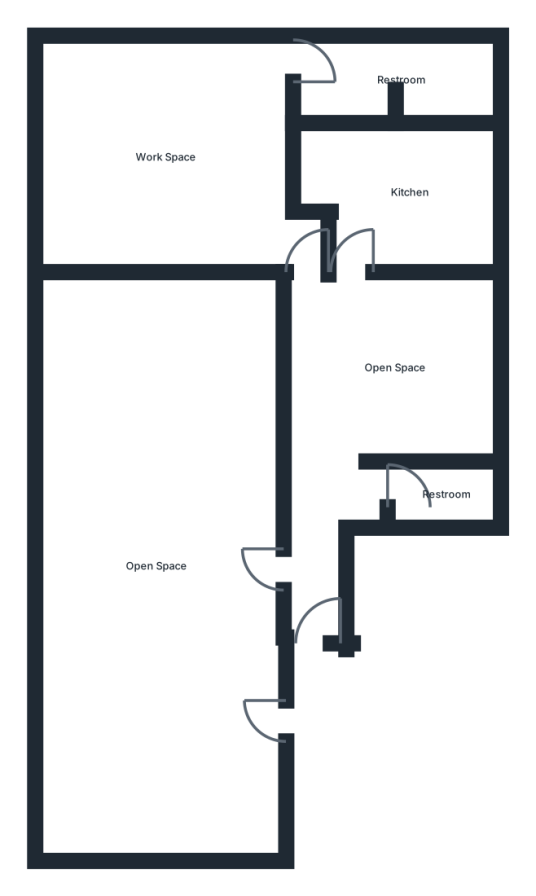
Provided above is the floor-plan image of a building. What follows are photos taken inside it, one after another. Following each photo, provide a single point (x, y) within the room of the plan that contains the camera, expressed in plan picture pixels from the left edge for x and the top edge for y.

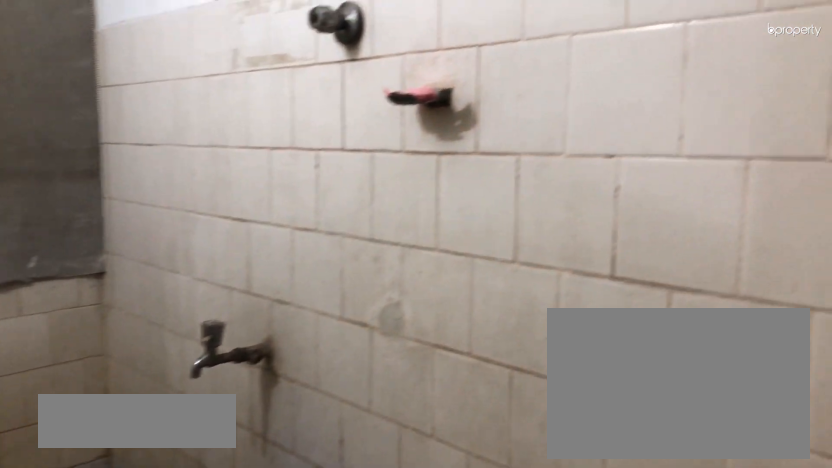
(447, 495)
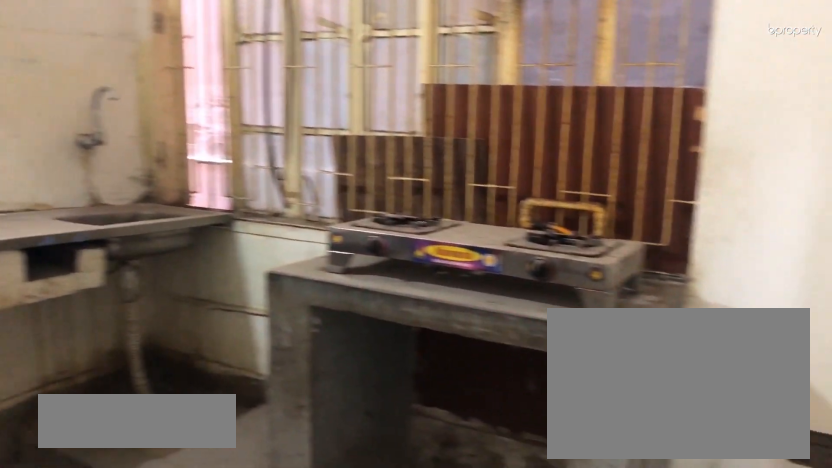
(411, 193)
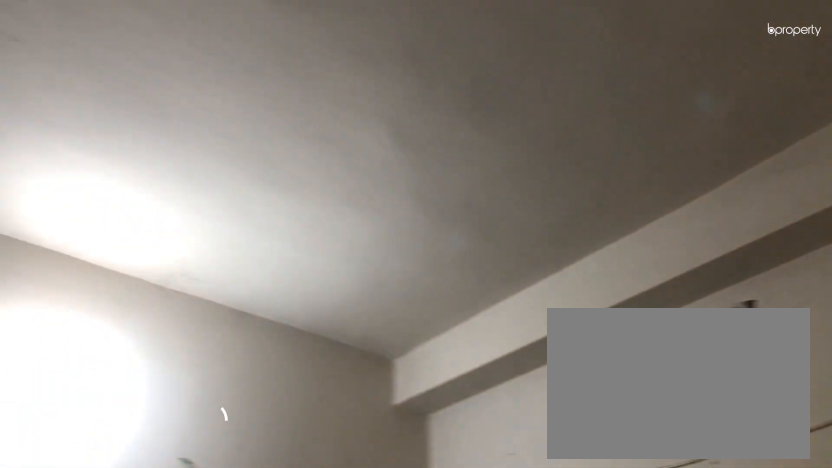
(411, 193)
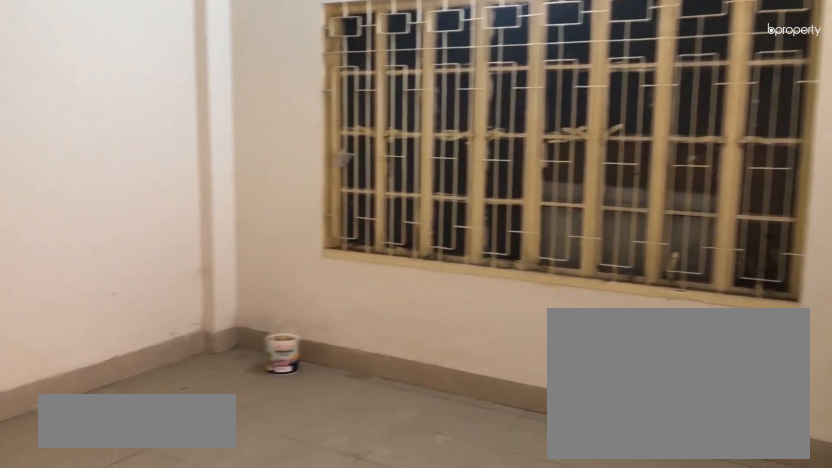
(165, 158)
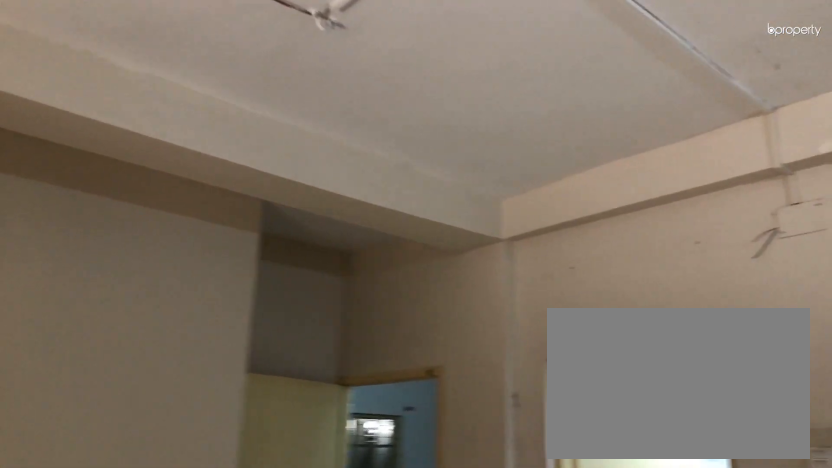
(165, 158)
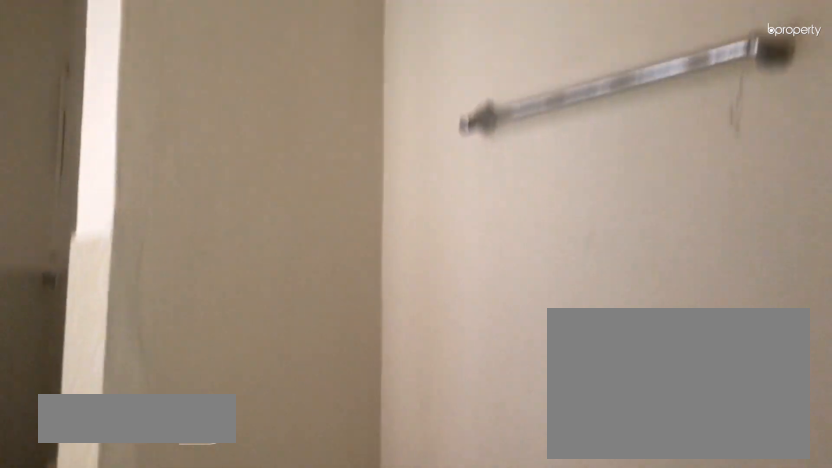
(399, 79)
